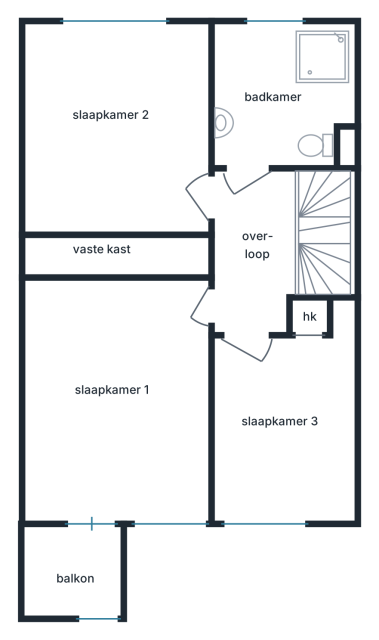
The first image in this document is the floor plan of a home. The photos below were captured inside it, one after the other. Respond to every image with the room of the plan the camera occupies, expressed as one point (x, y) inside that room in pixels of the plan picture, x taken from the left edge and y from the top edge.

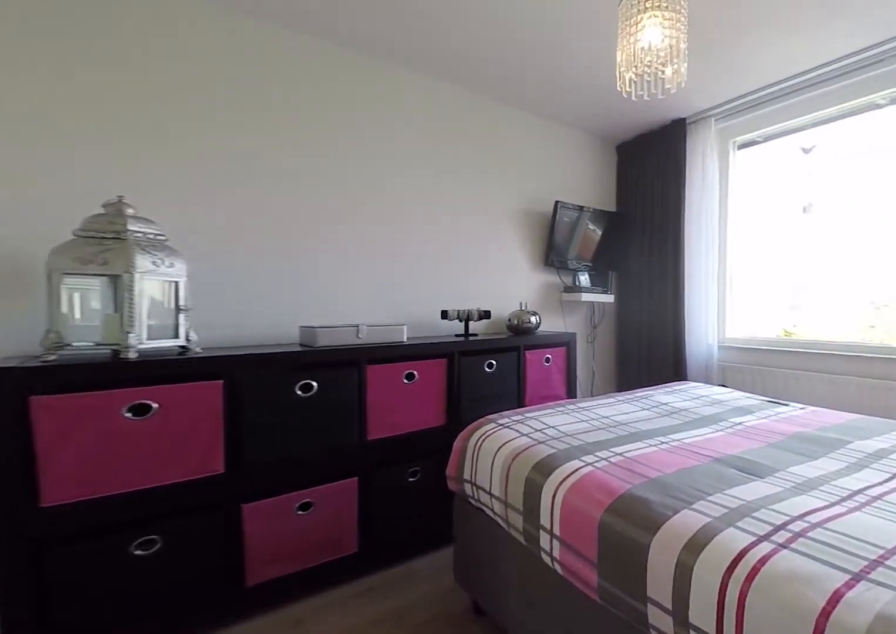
(119, 131)
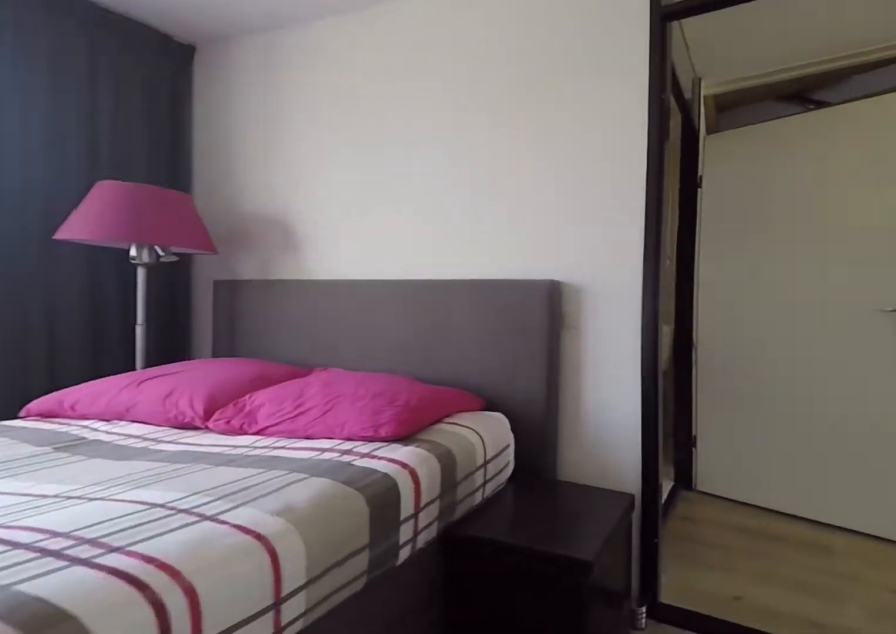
(119, 131)
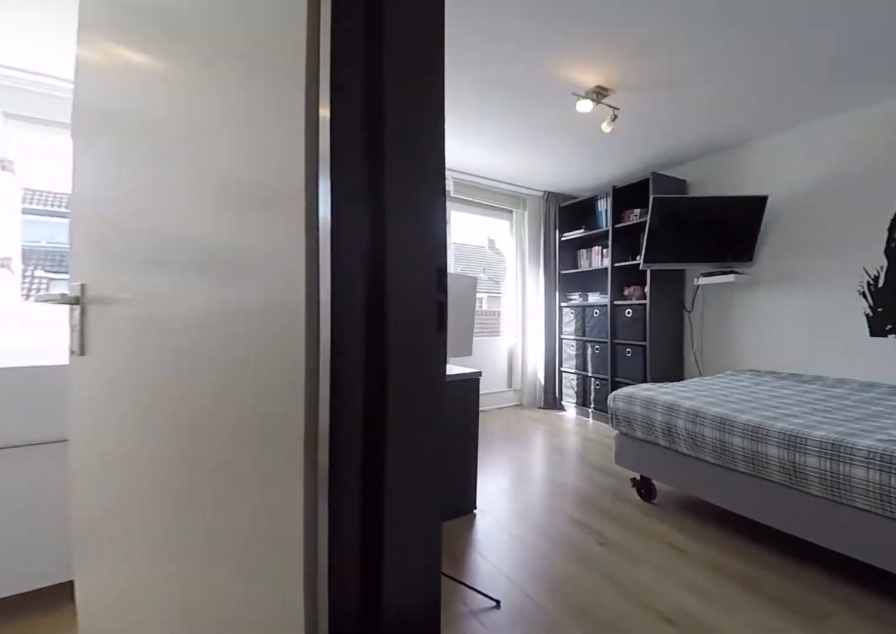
(254, 250)
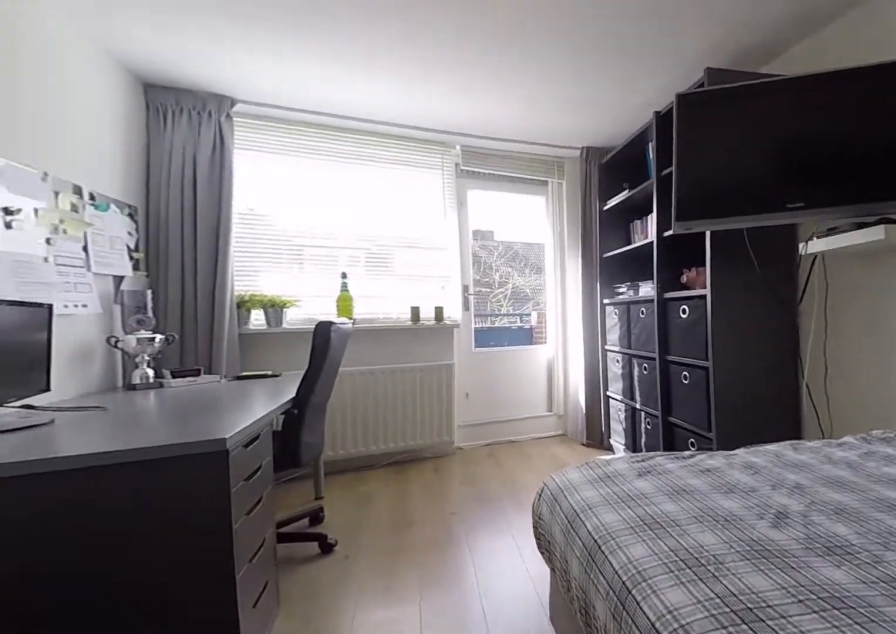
(121, 505)
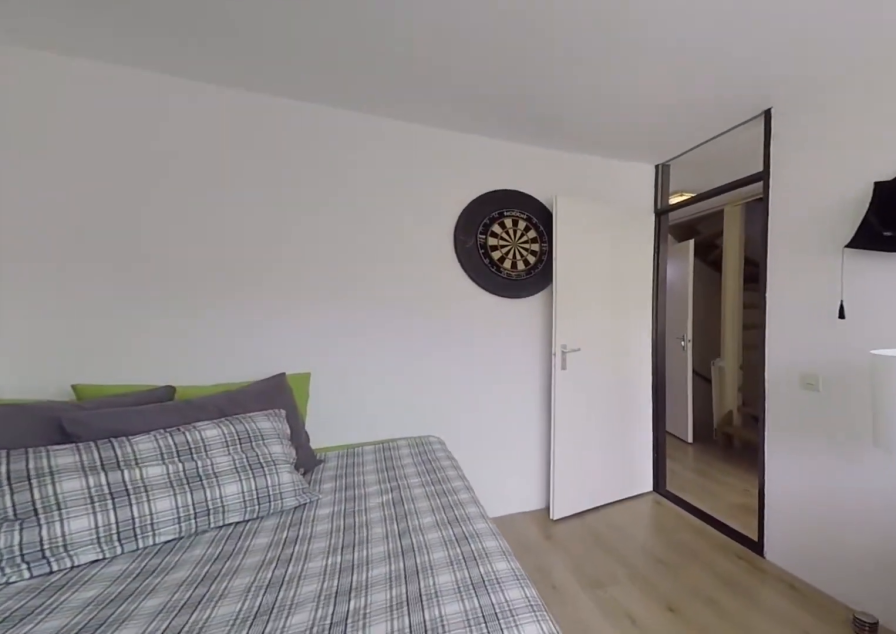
(121, 505)
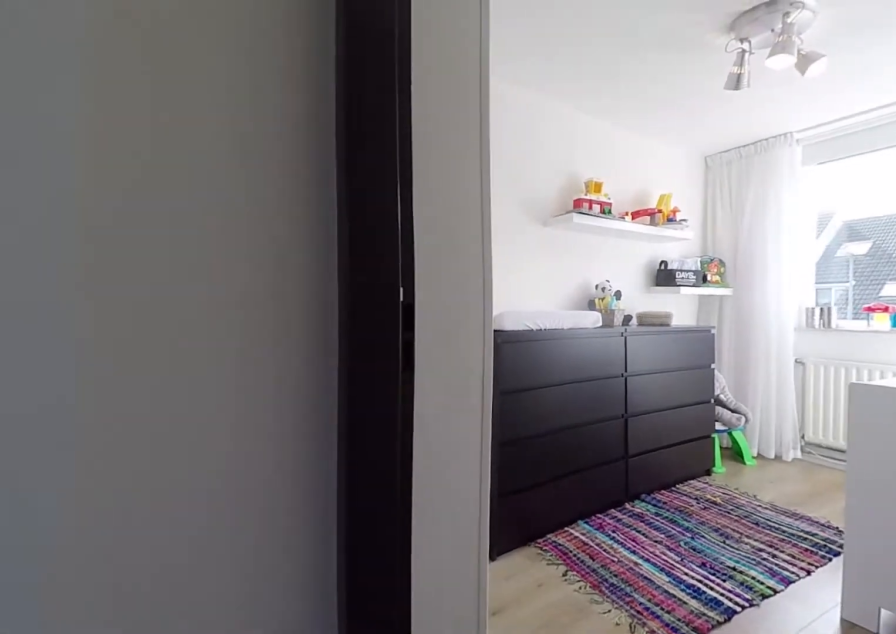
(254, 250)
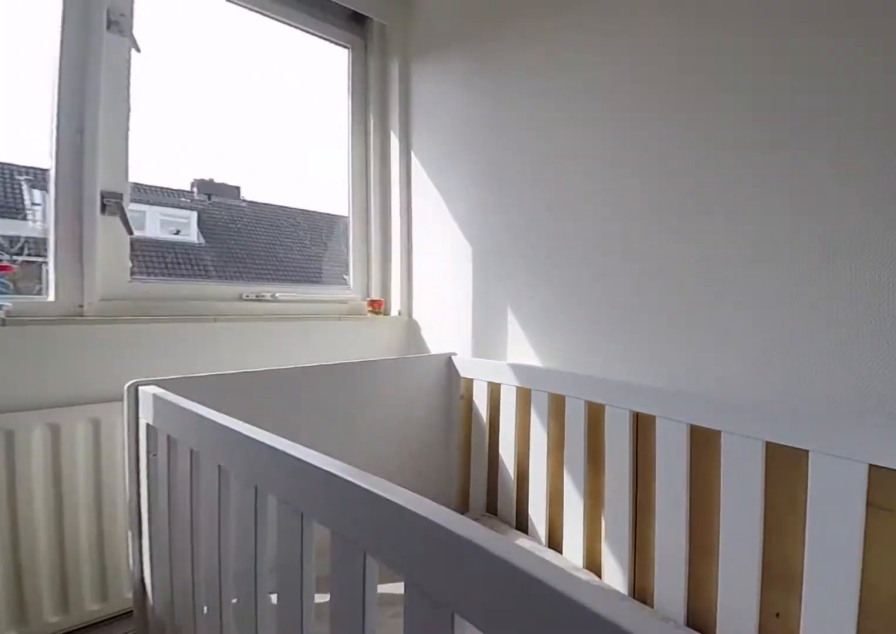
(284, 426)
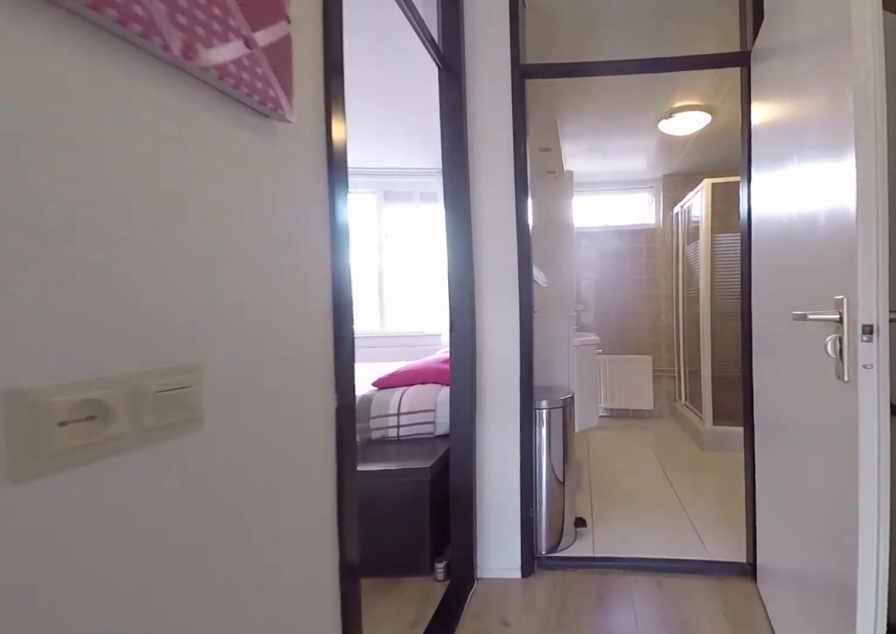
(254, 250)
